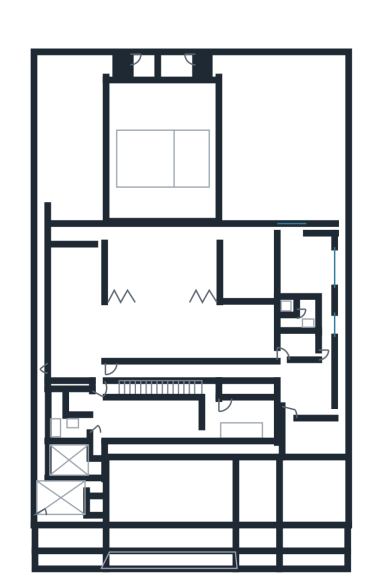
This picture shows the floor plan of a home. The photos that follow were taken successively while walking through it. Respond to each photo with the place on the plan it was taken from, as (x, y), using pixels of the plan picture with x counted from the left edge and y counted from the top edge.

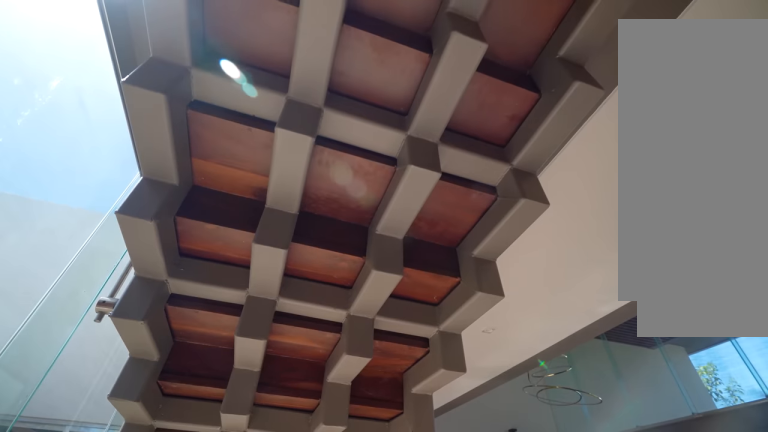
(174, 390)
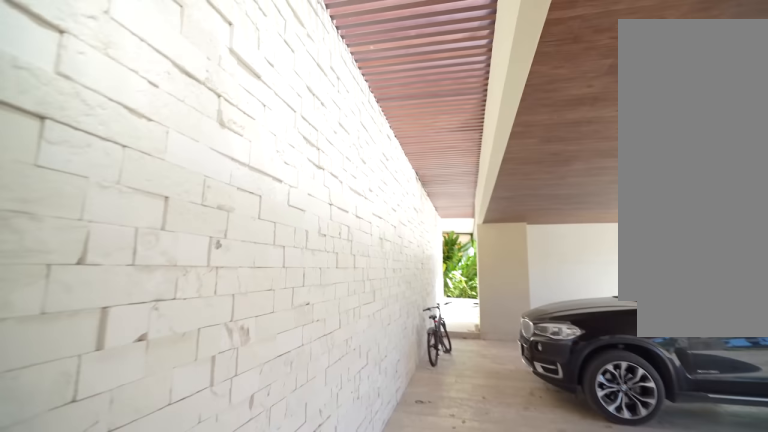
(105, 447)
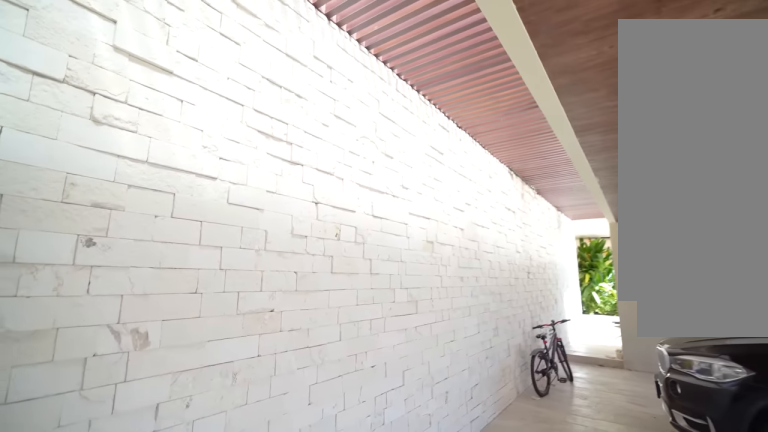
(128, 457)
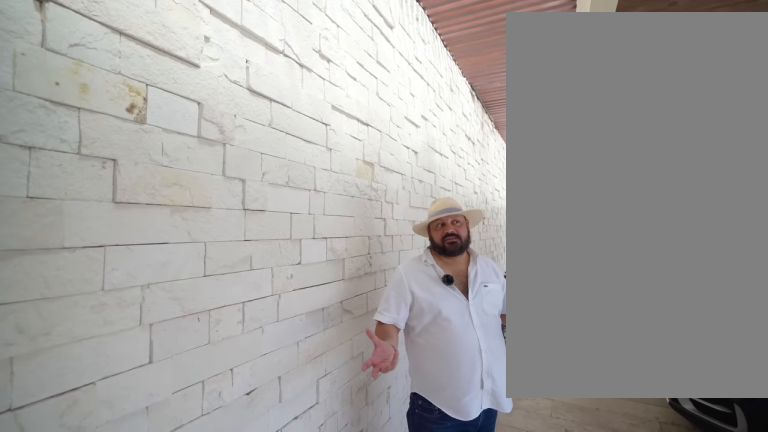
(141, 460)
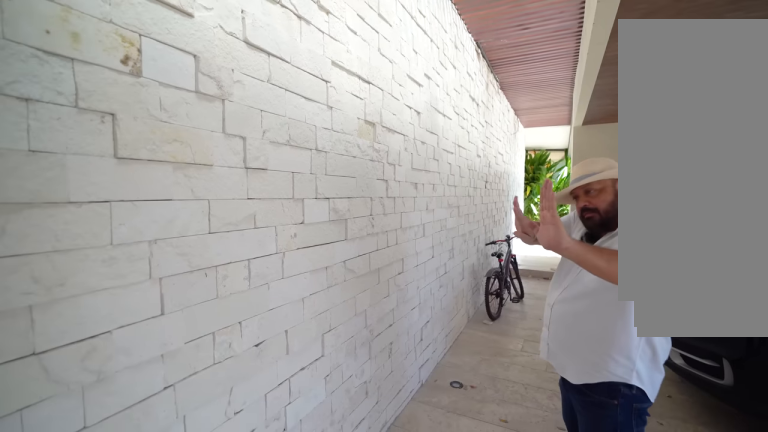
(140, 459)
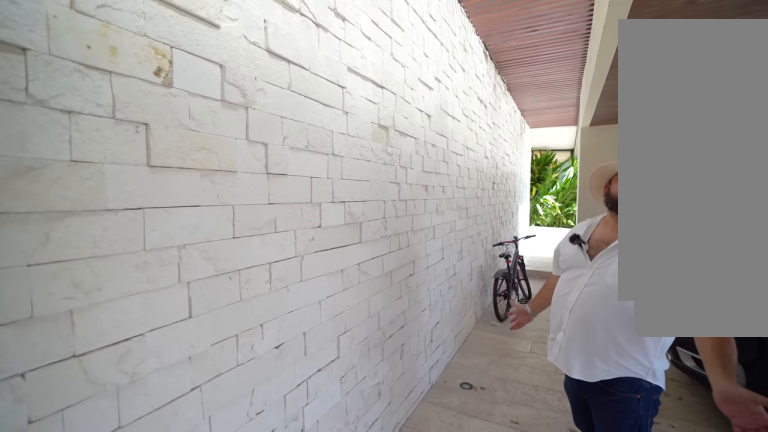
(140, 458)
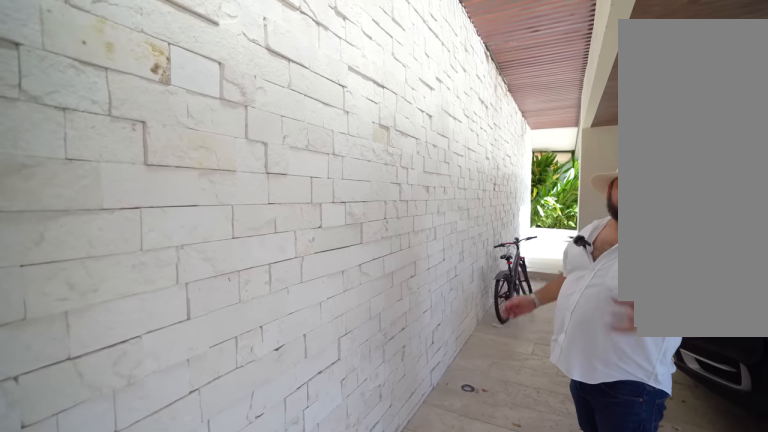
(140, 457)
